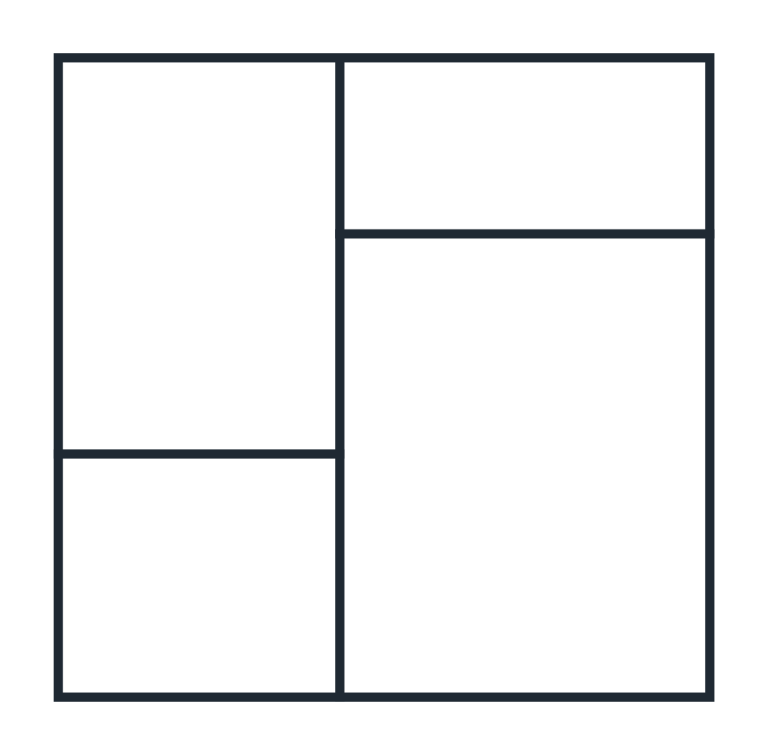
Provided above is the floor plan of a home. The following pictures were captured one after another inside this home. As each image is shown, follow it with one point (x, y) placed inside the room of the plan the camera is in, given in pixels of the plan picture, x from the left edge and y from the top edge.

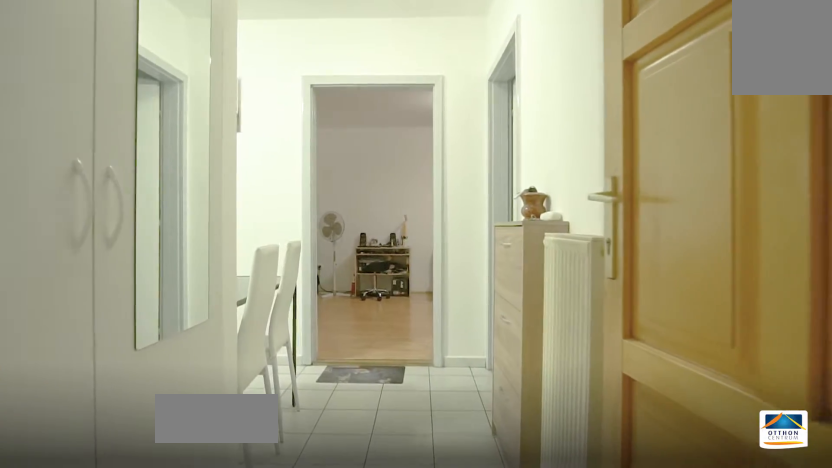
(578, 326)
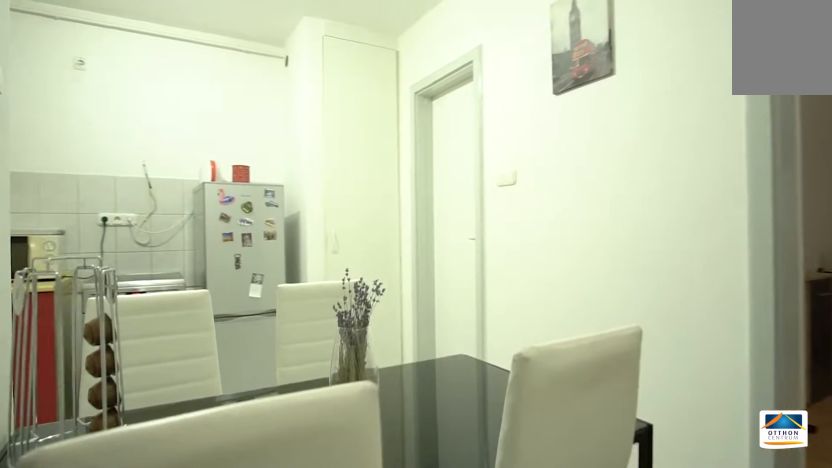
(575, 324)
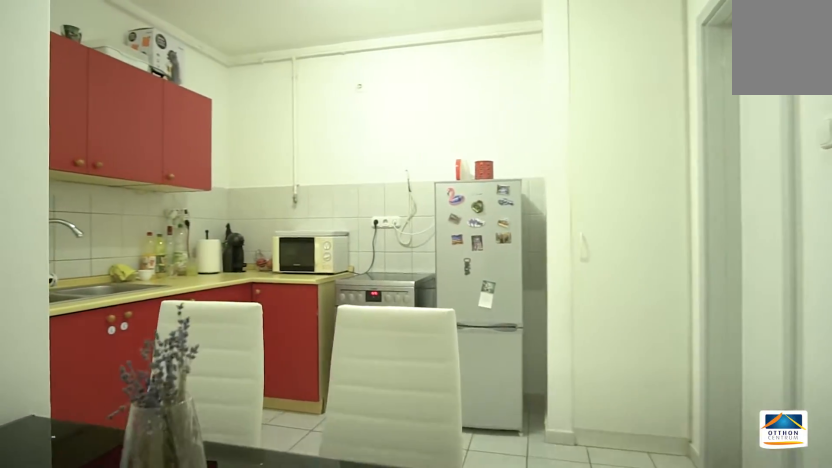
(518, 449)
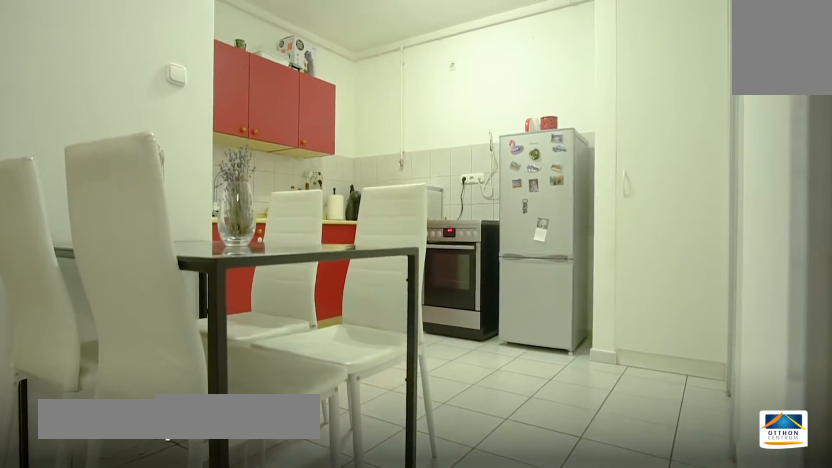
(518, 450)
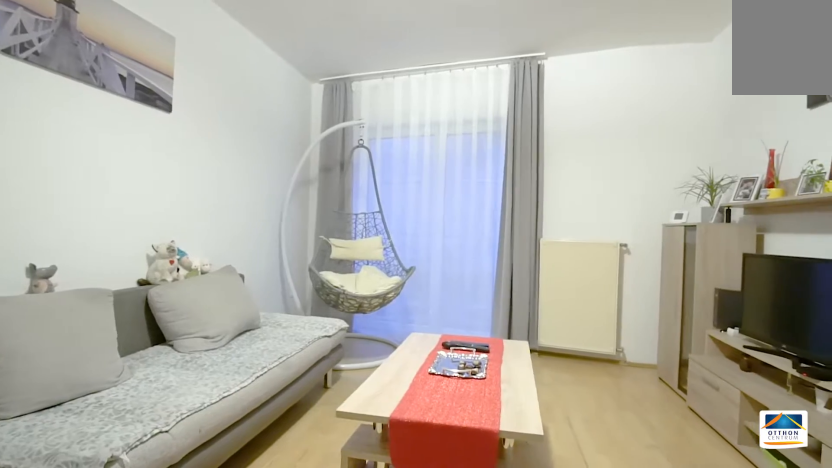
(230, 269)
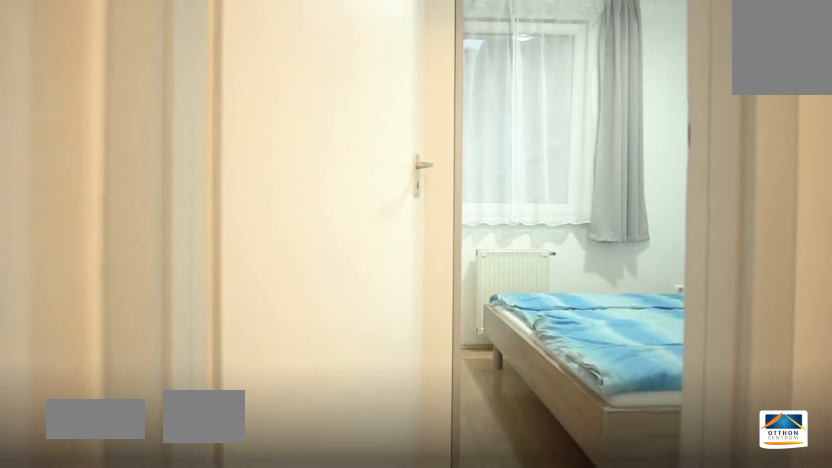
(526, 149)
